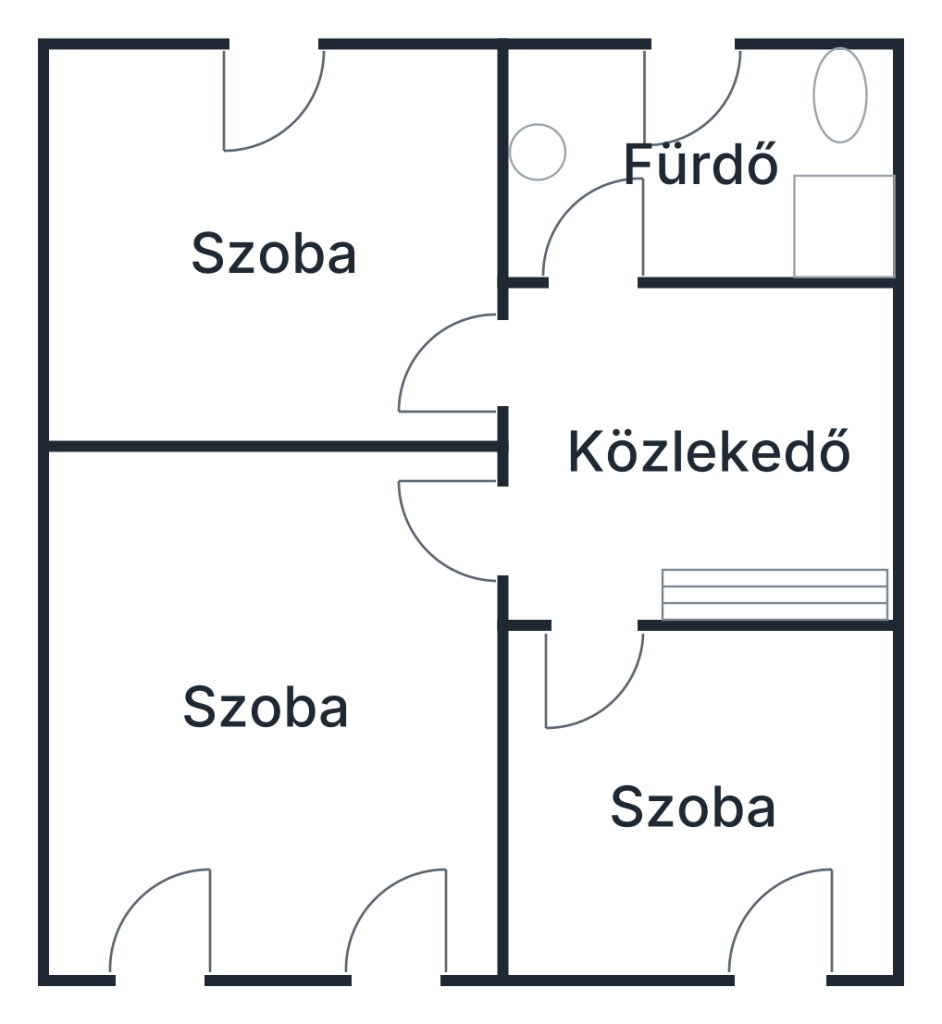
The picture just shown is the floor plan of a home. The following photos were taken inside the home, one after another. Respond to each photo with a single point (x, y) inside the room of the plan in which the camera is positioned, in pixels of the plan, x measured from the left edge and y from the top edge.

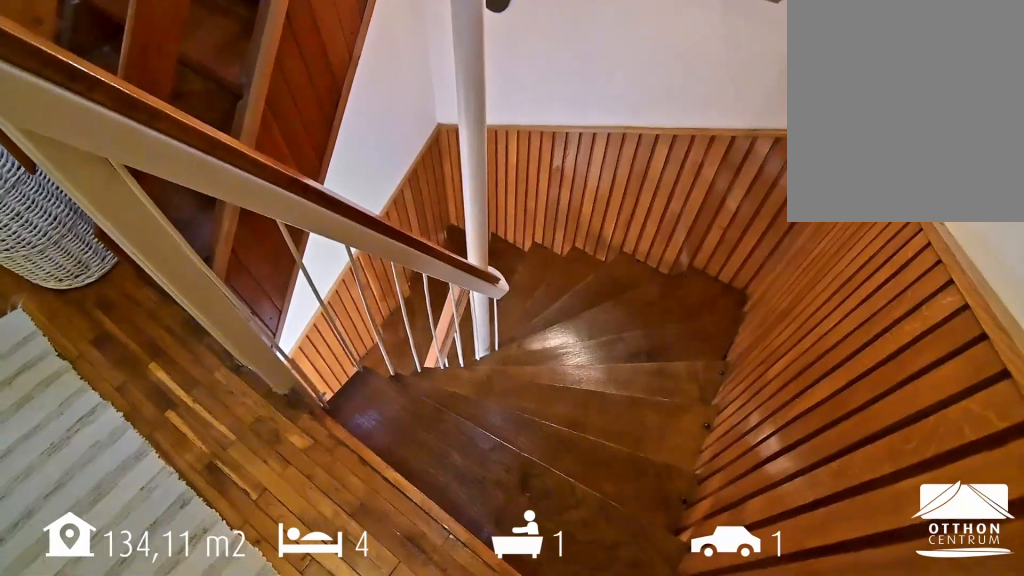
(699, 455)
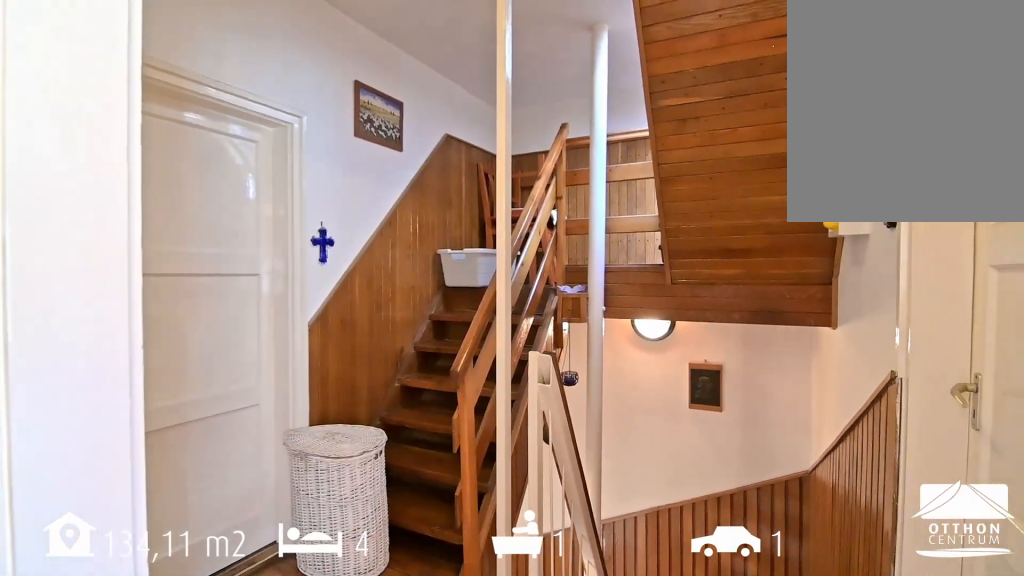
(699, 455)
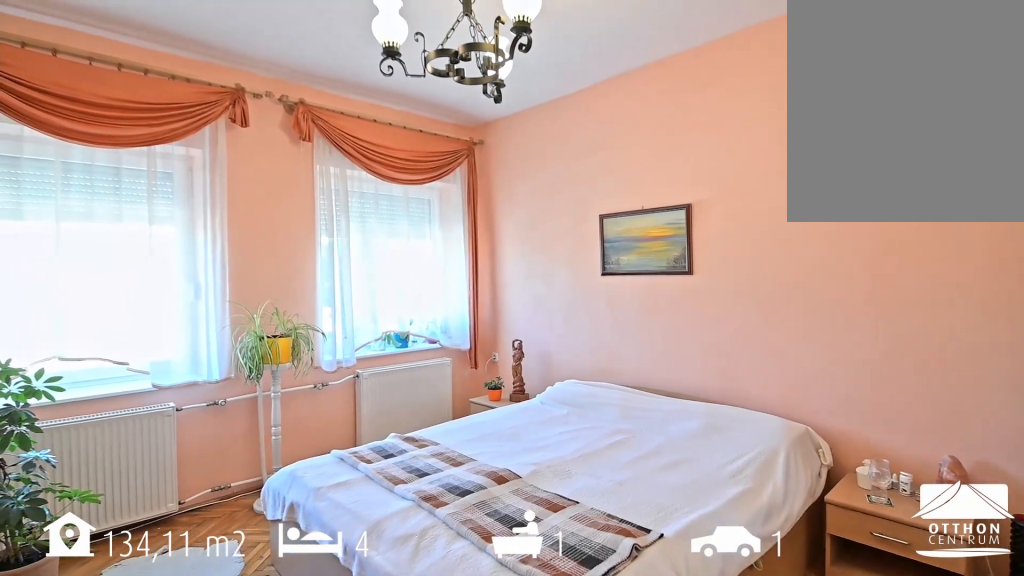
(274, 723)
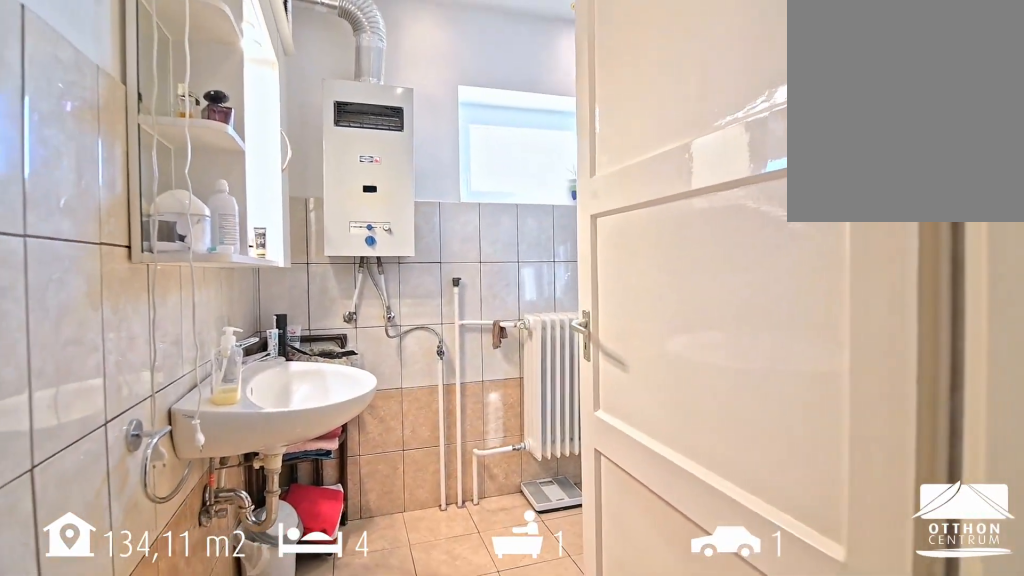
(690, 168)
